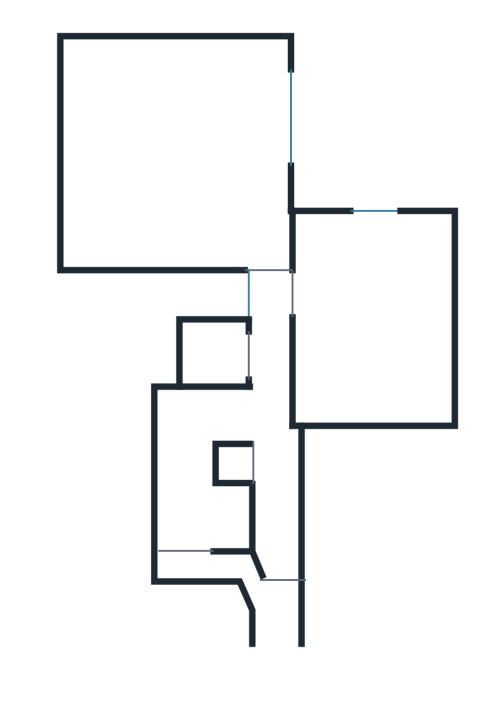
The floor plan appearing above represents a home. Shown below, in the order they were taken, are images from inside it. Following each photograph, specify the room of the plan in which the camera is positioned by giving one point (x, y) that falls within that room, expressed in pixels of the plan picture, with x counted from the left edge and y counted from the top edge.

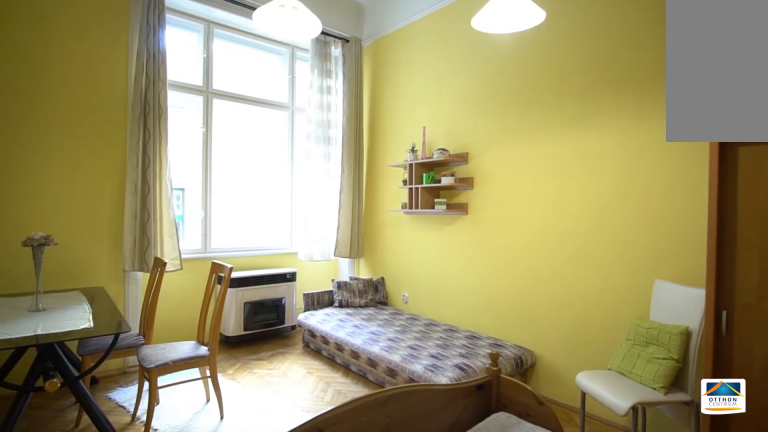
(367, 308)
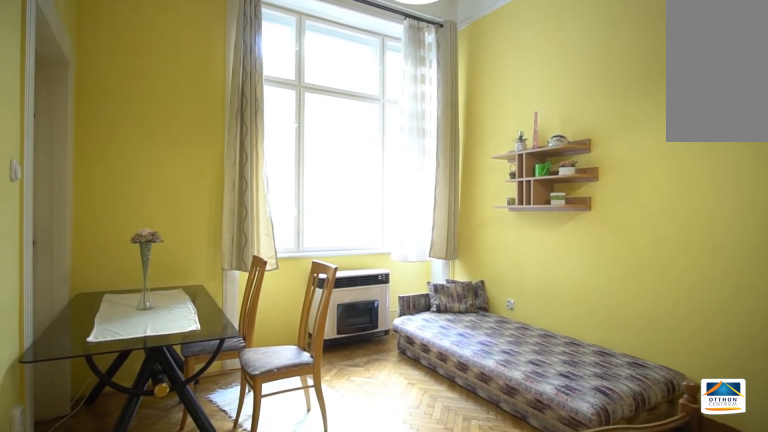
(367, 308)
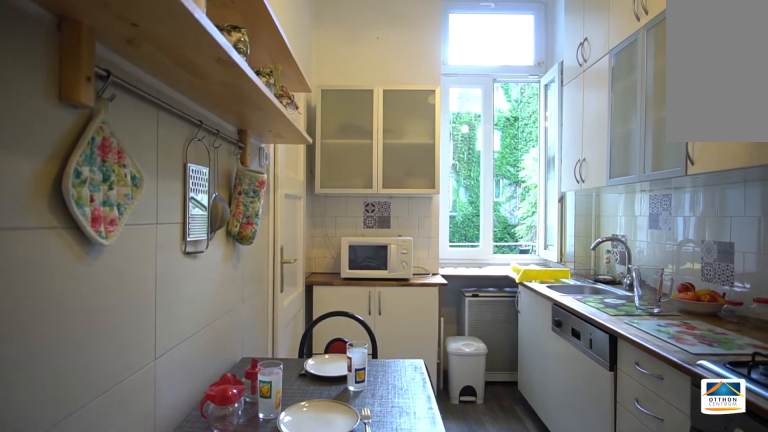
(177, 478)
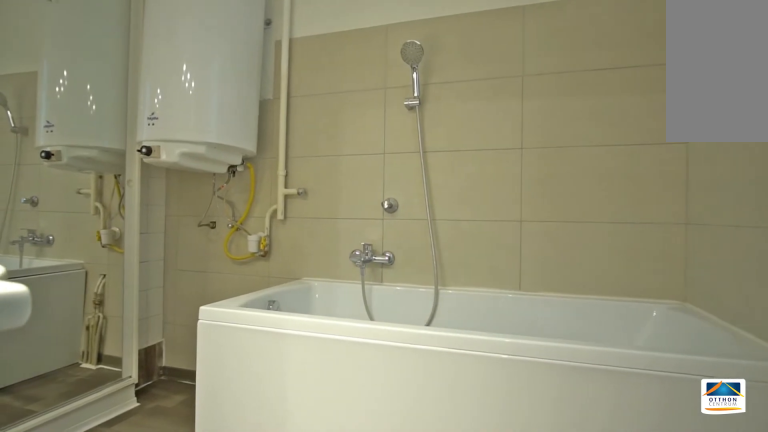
(211, 350)
